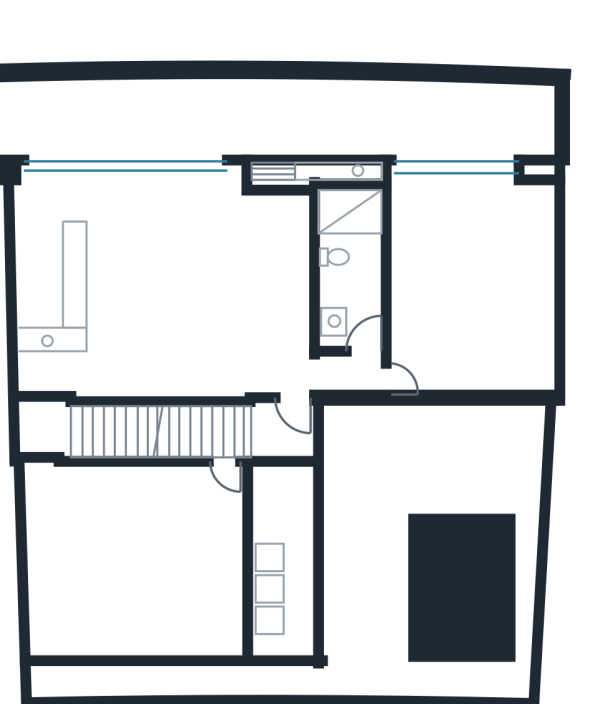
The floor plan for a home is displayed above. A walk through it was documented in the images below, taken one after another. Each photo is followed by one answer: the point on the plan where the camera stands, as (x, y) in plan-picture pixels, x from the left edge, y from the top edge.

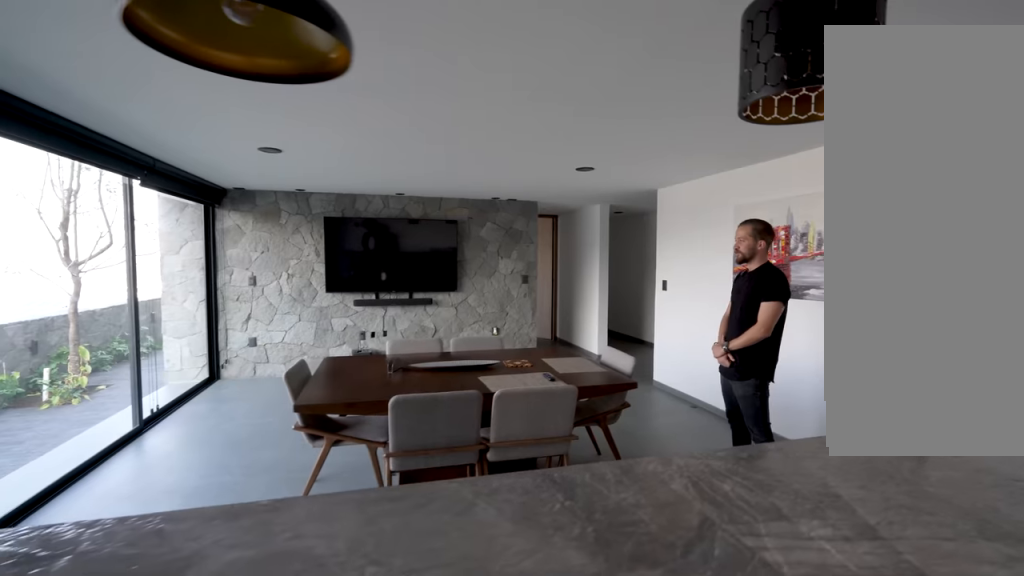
(46, 248)
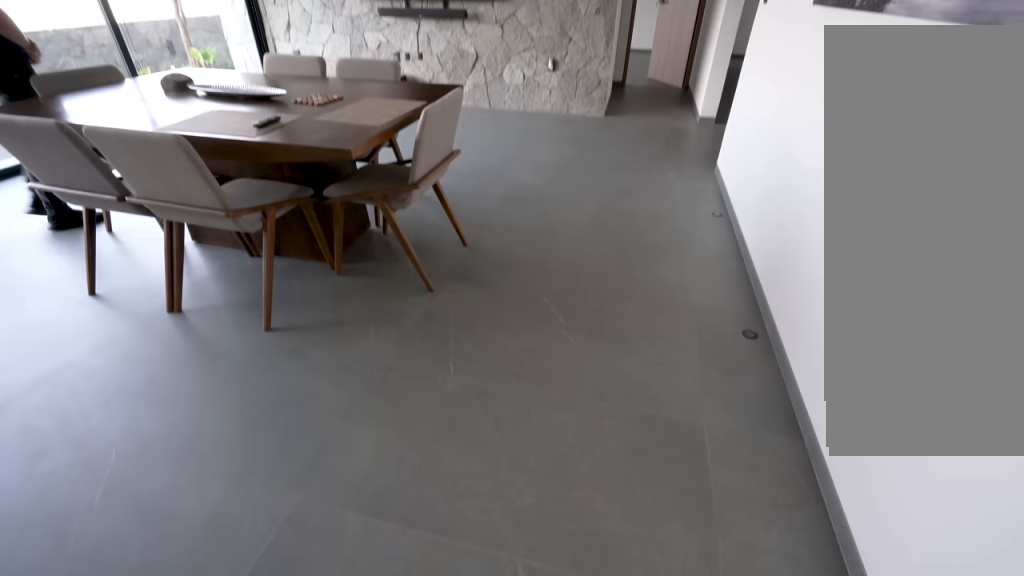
(142, 310)
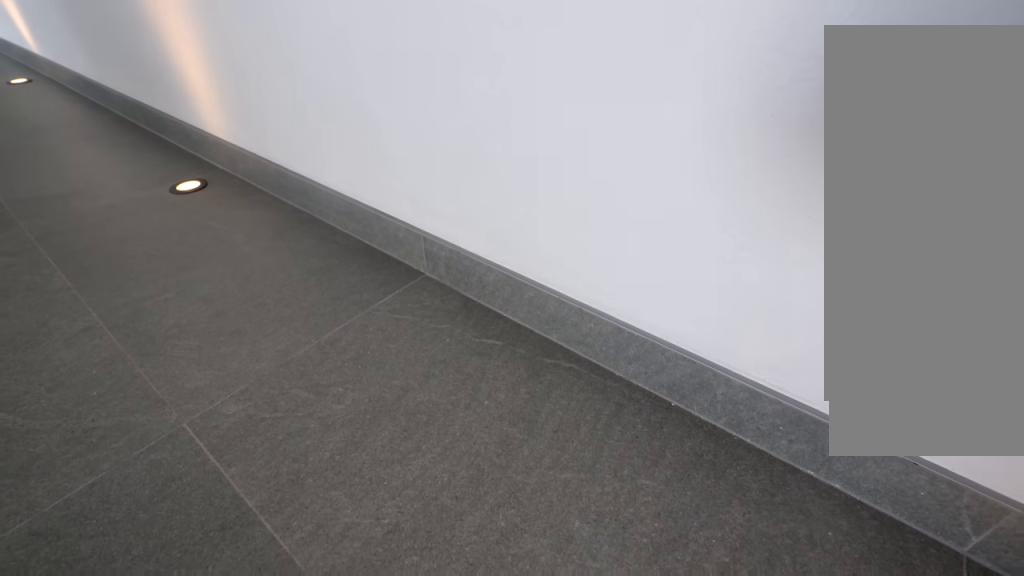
(168, 377)
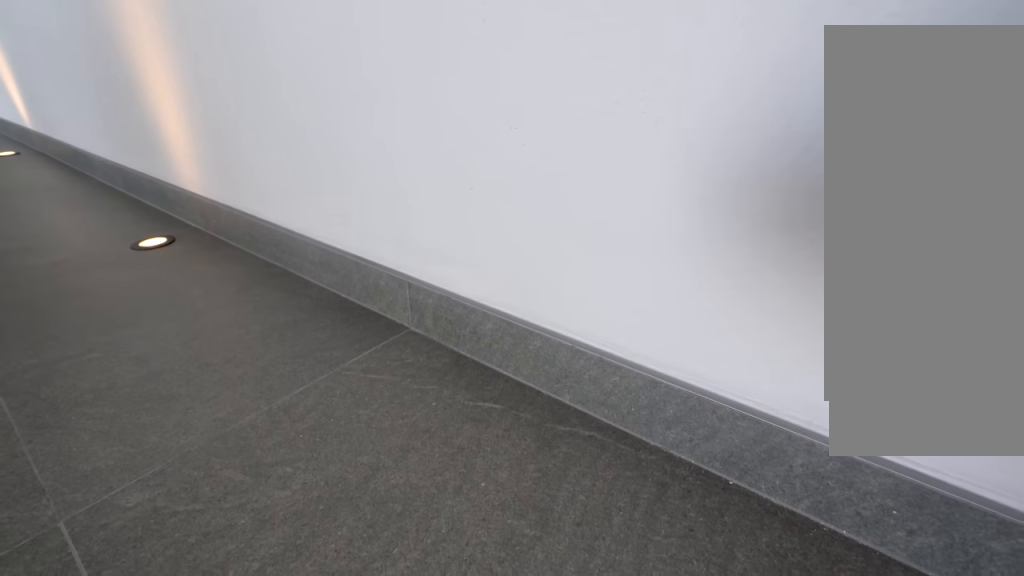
(160, 379)
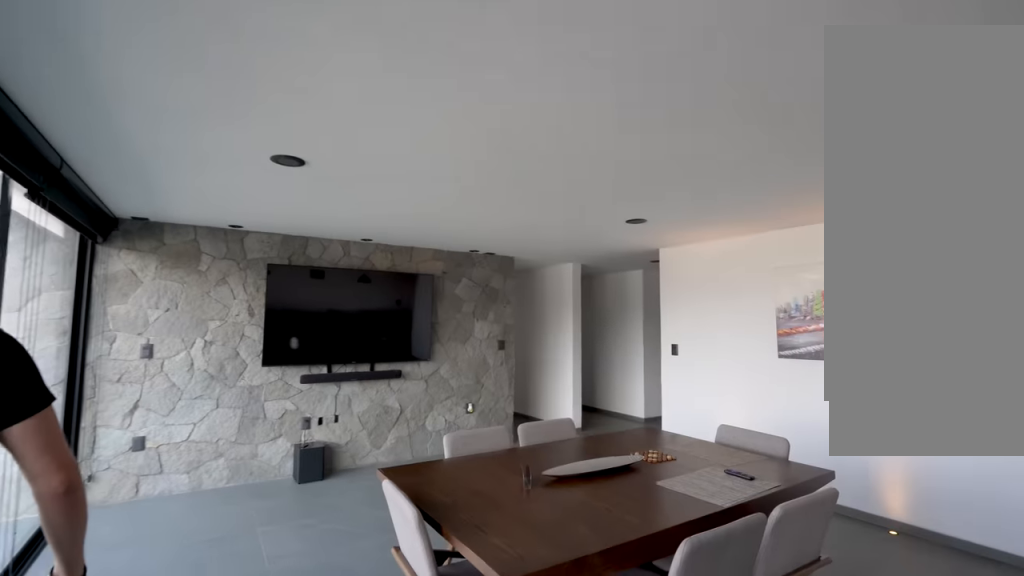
(126, 204)
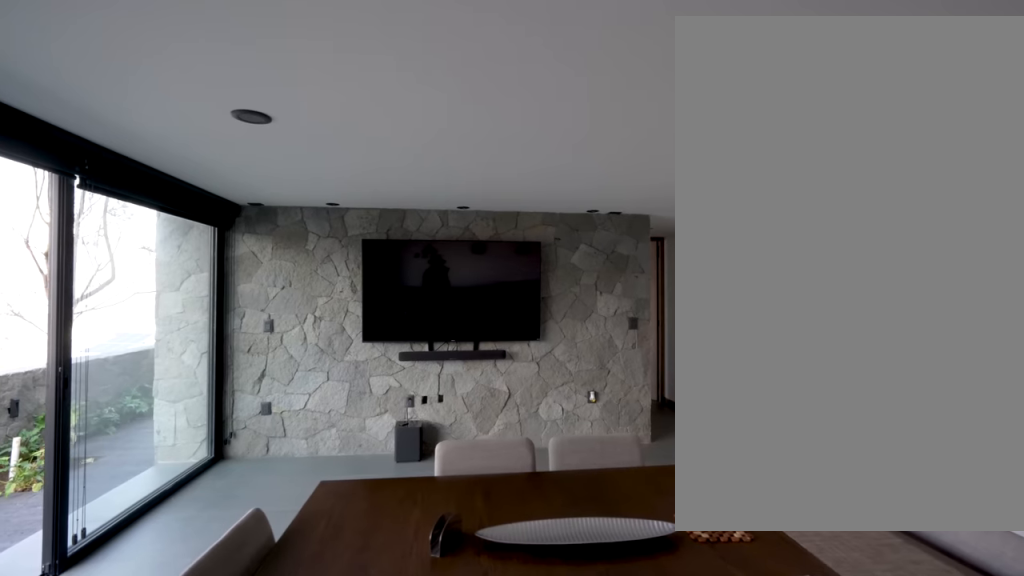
(114, 199)
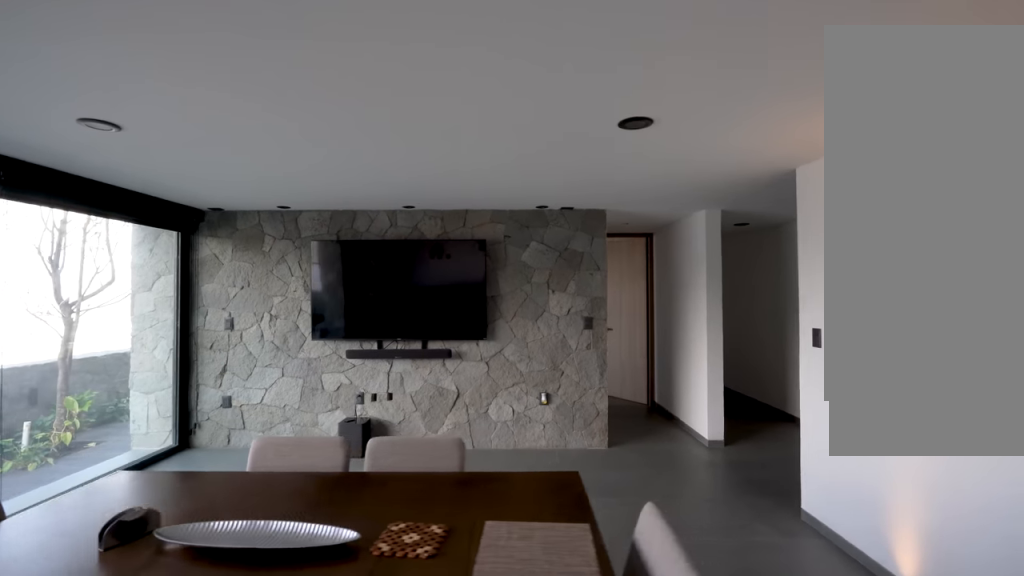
(121, 234)
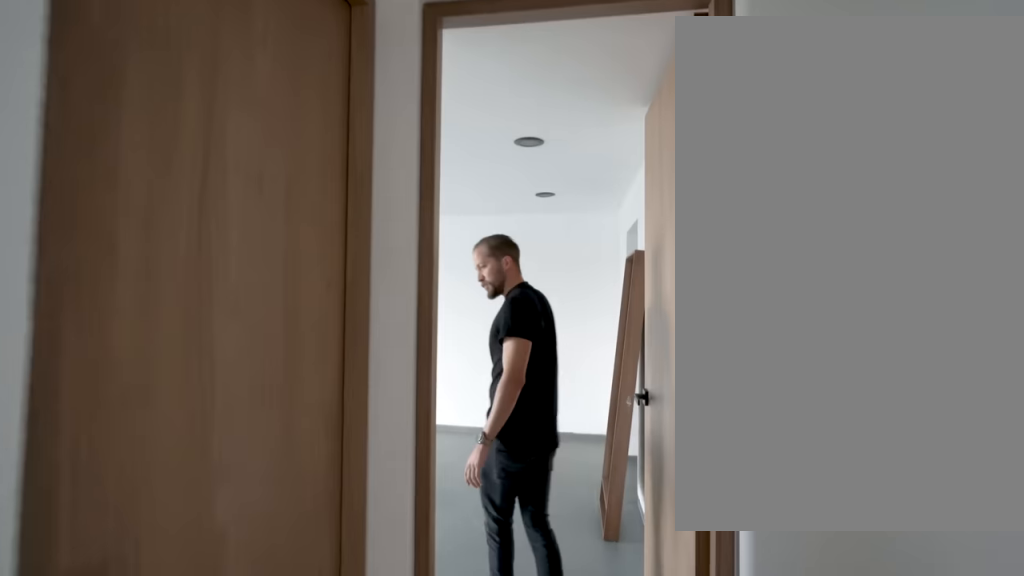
(269, 360)
